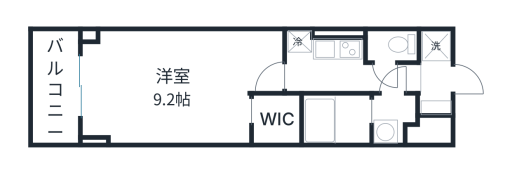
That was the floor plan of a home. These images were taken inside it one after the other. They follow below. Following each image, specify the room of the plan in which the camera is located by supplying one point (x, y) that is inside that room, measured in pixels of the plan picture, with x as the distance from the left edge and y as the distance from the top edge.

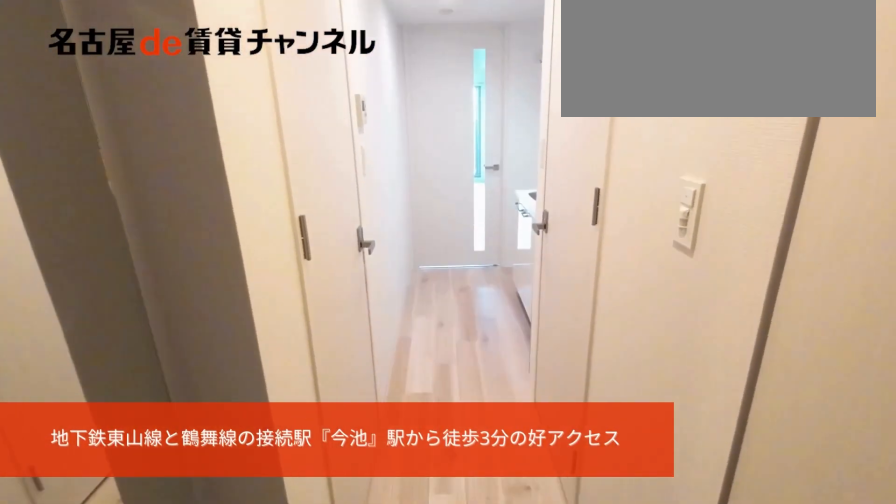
(435, 82)
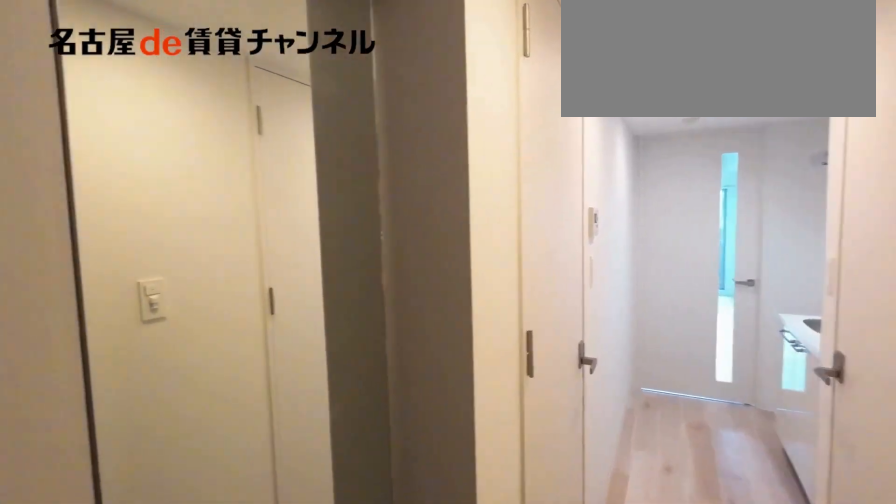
(435, 82)
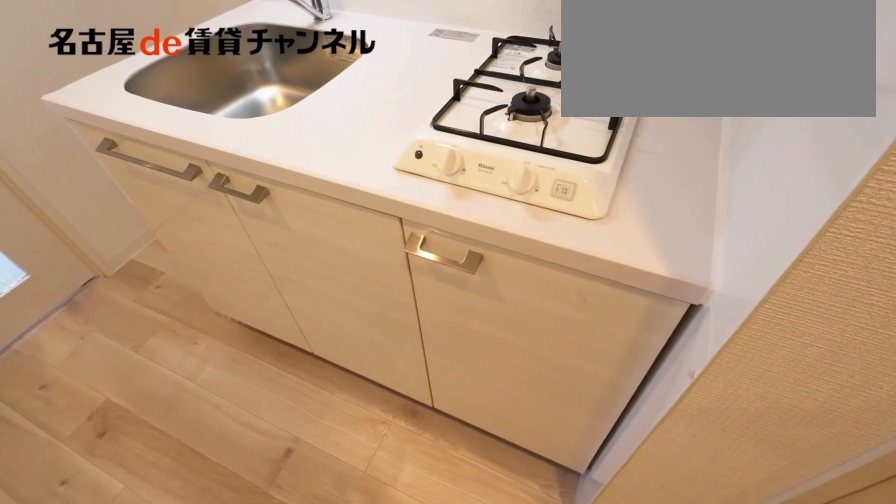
(336, 49)
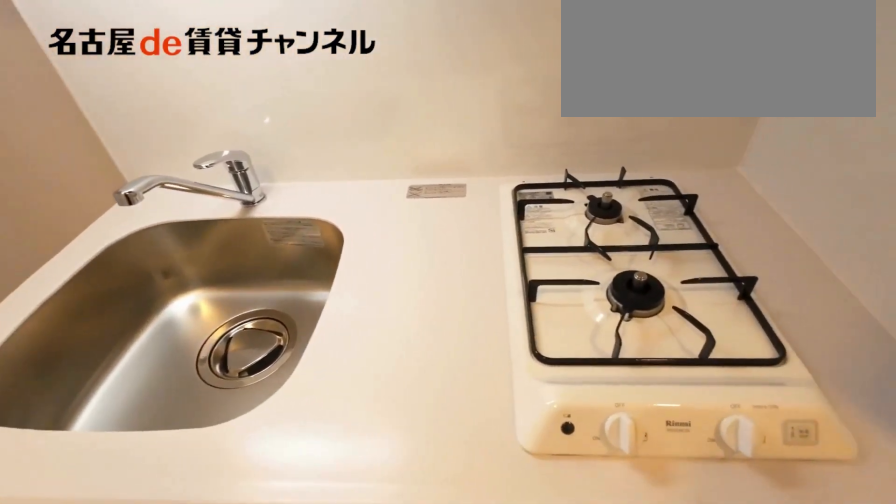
(336, 49)
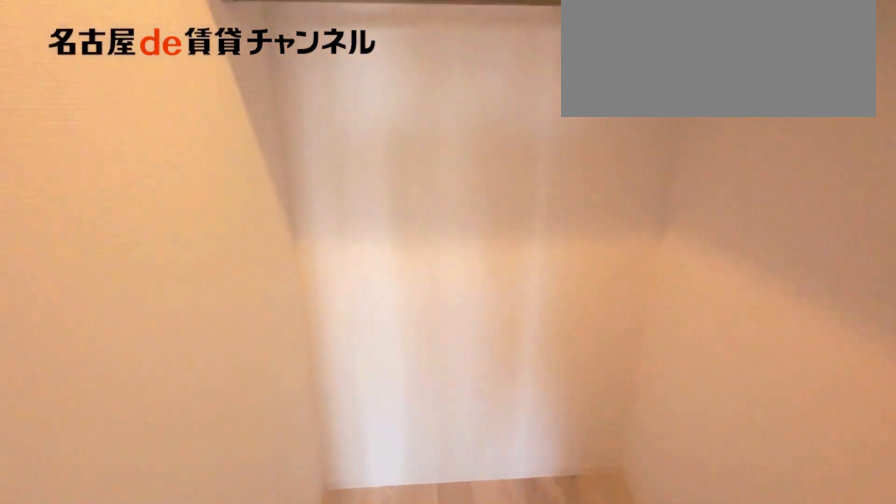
(276, 120)
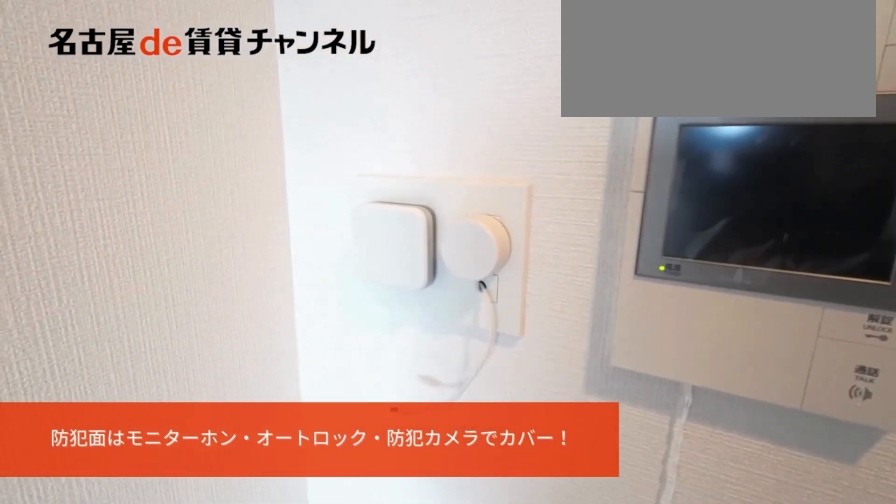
(177, 84)
